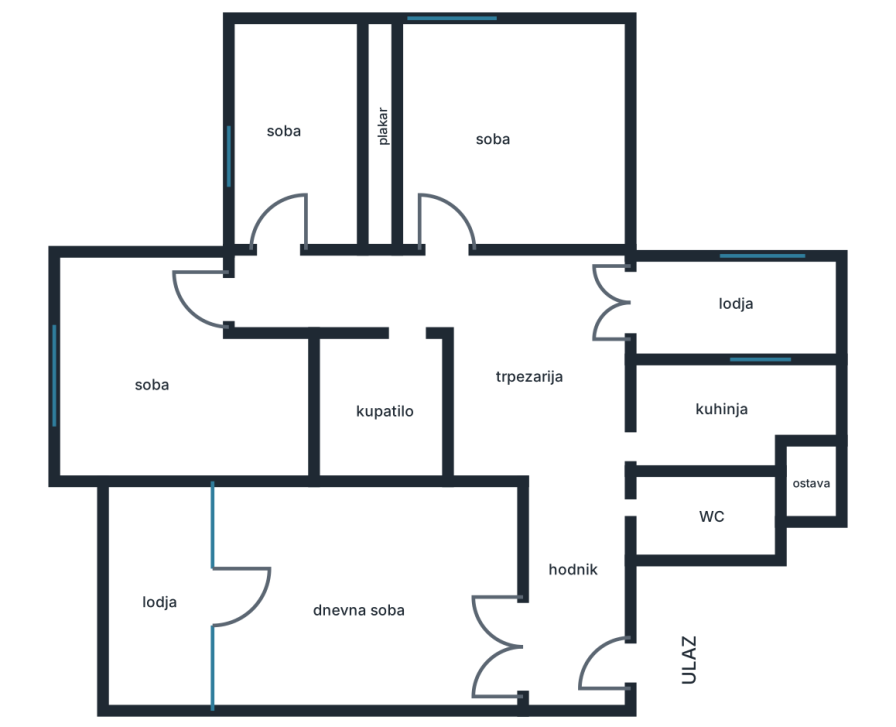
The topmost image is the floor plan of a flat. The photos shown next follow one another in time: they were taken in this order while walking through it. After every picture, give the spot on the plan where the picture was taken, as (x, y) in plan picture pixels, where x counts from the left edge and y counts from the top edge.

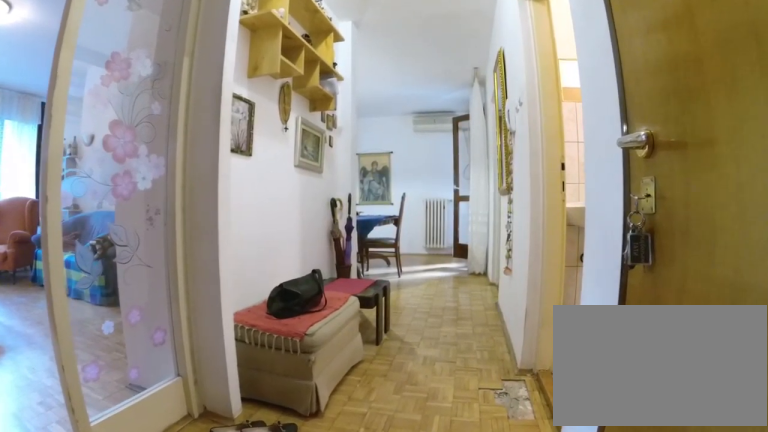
(577, 667)
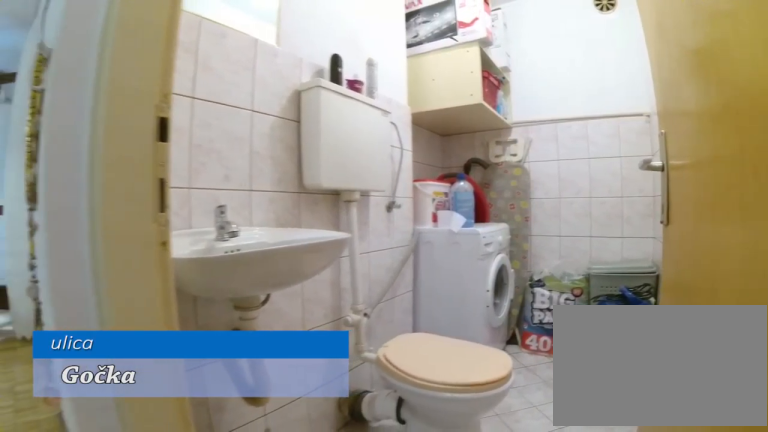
(583, 529)
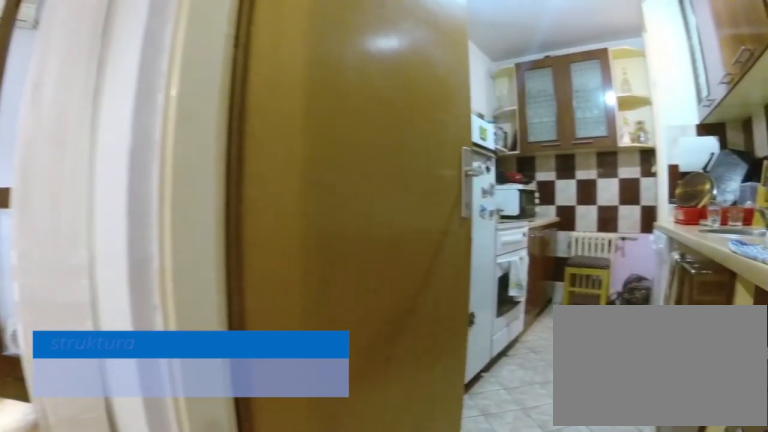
(570, 450)
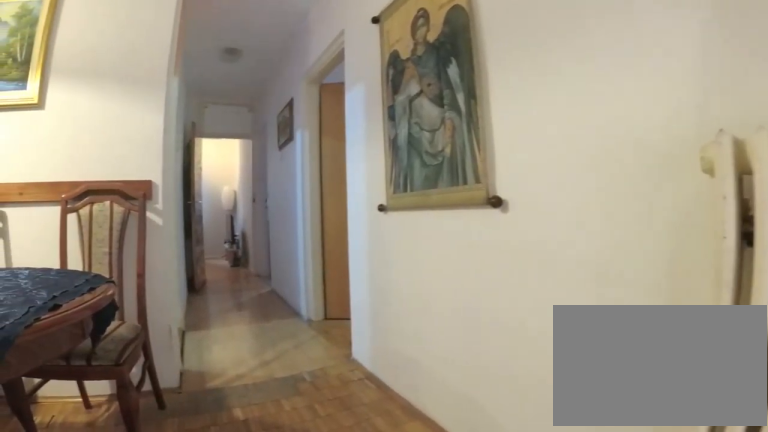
(636, 342)
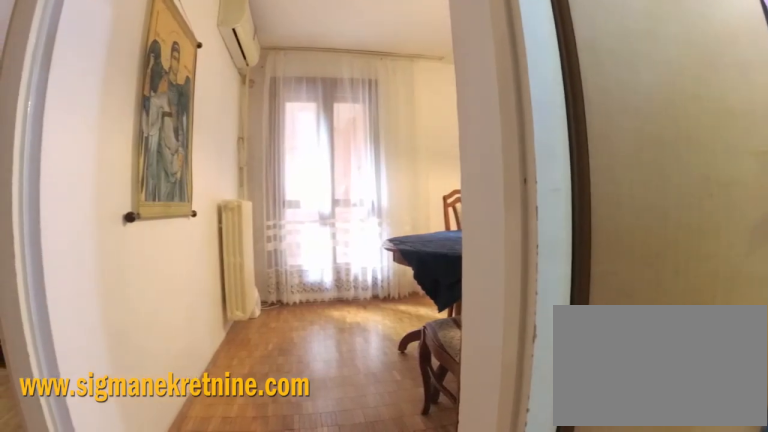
(347, 300)
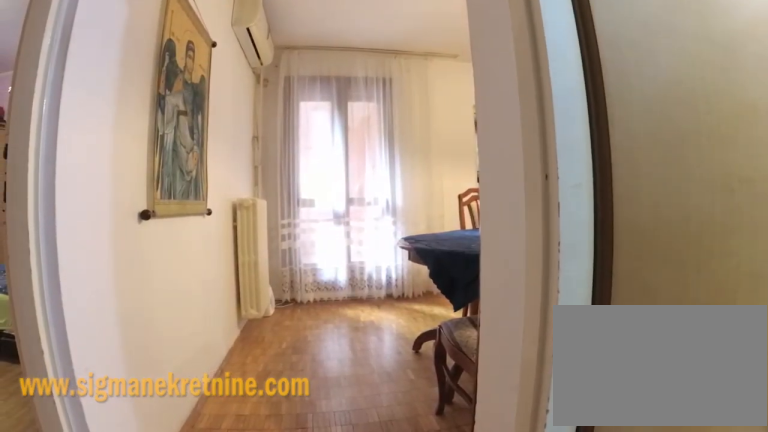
(348, 301)
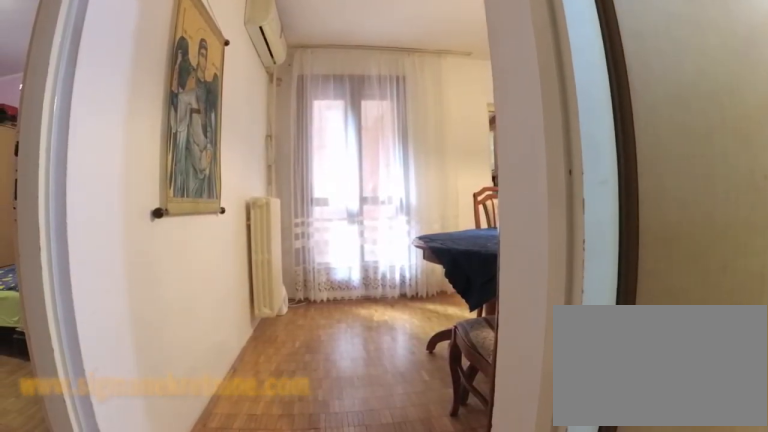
(348, 301)
